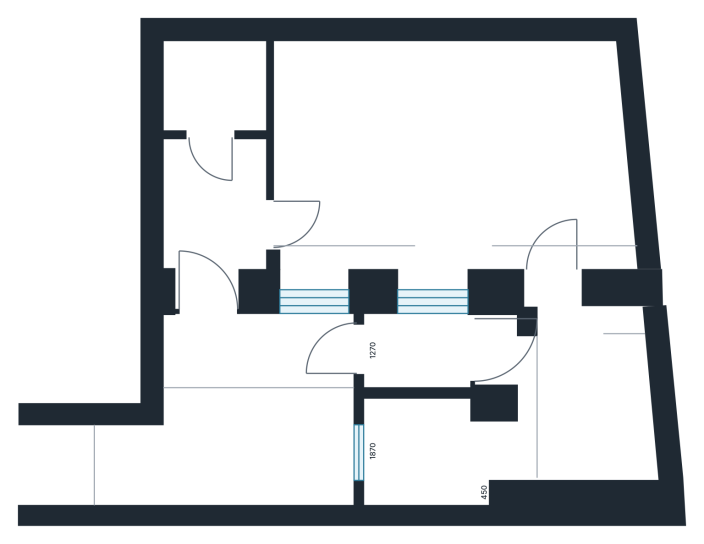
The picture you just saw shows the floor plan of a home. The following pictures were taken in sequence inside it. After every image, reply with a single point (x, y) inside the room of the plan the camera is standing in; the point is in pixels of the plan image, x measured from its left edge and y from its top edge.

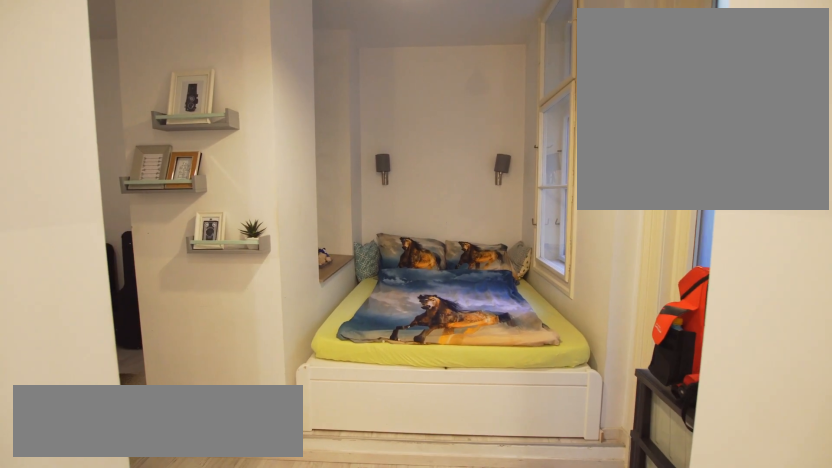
(441, 349)
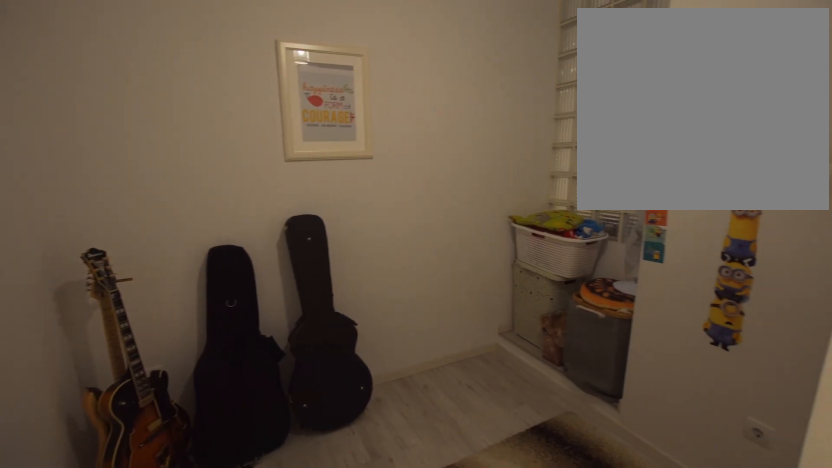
(568, 389)
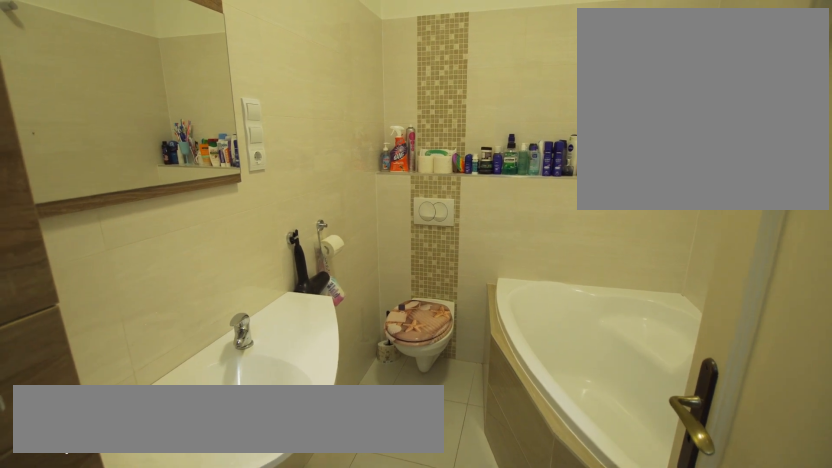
(206, 207)
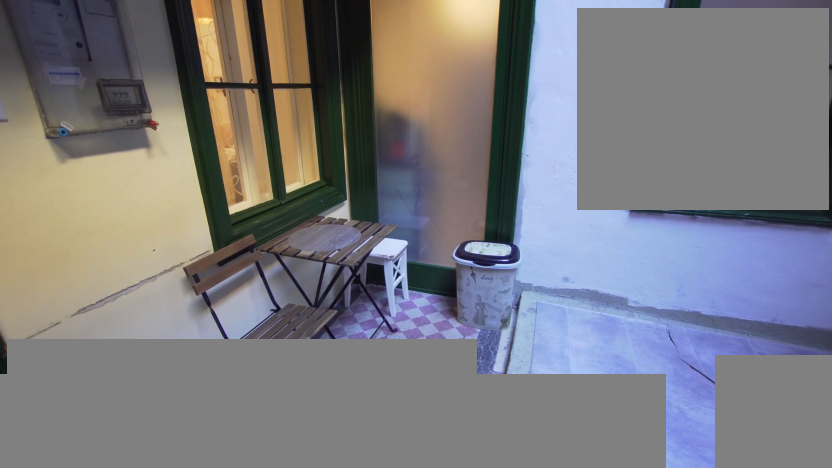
(246, 419)
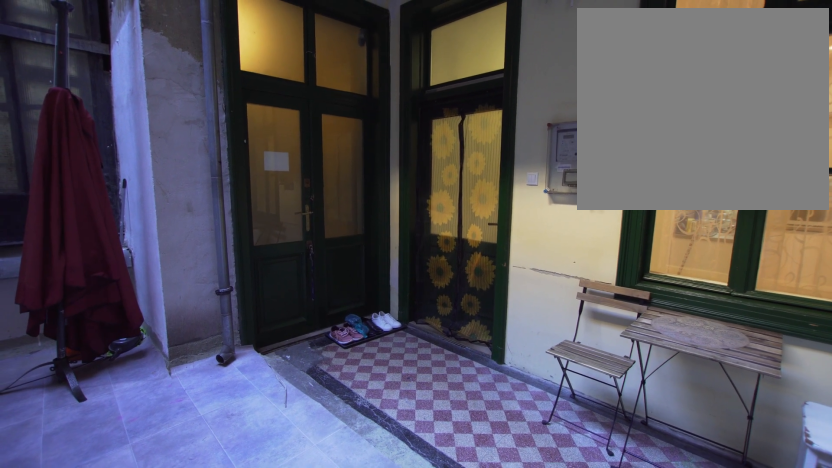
(247, 419)
